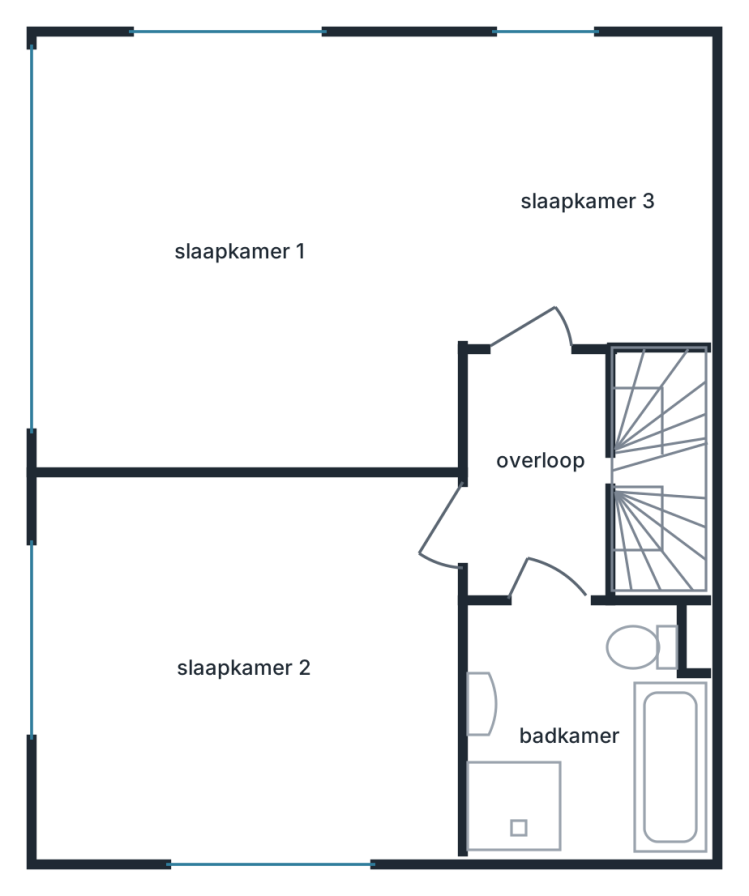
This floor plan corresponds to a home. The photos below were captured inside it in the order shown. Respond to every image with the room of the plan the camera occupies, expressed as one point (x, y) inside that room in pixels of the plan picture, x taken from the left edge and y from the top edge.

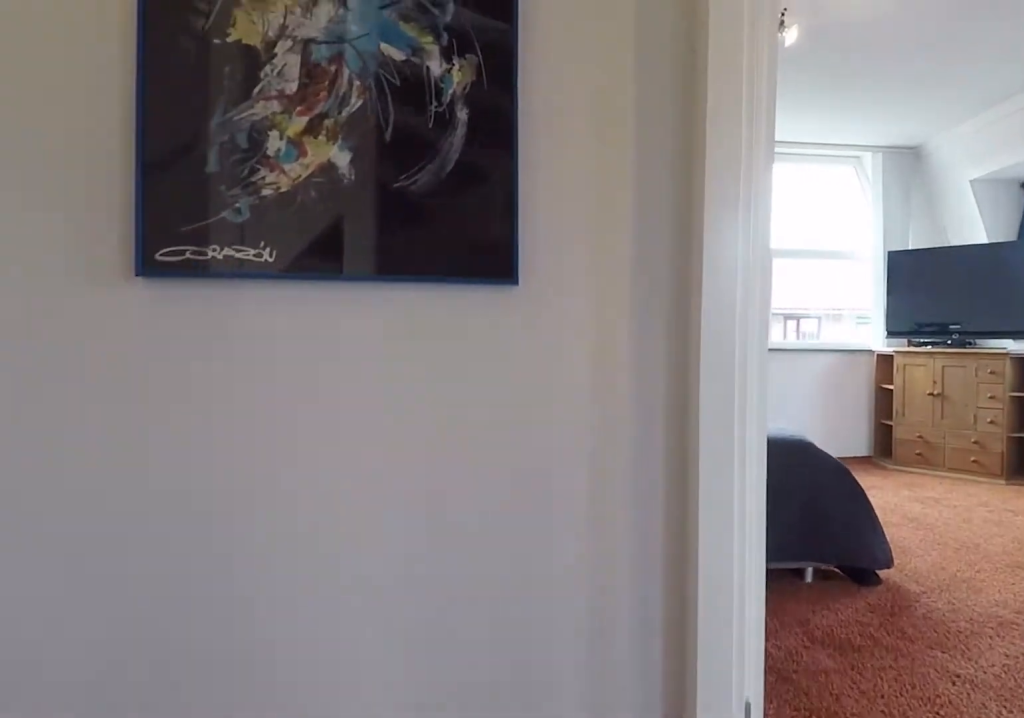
(540, 475)
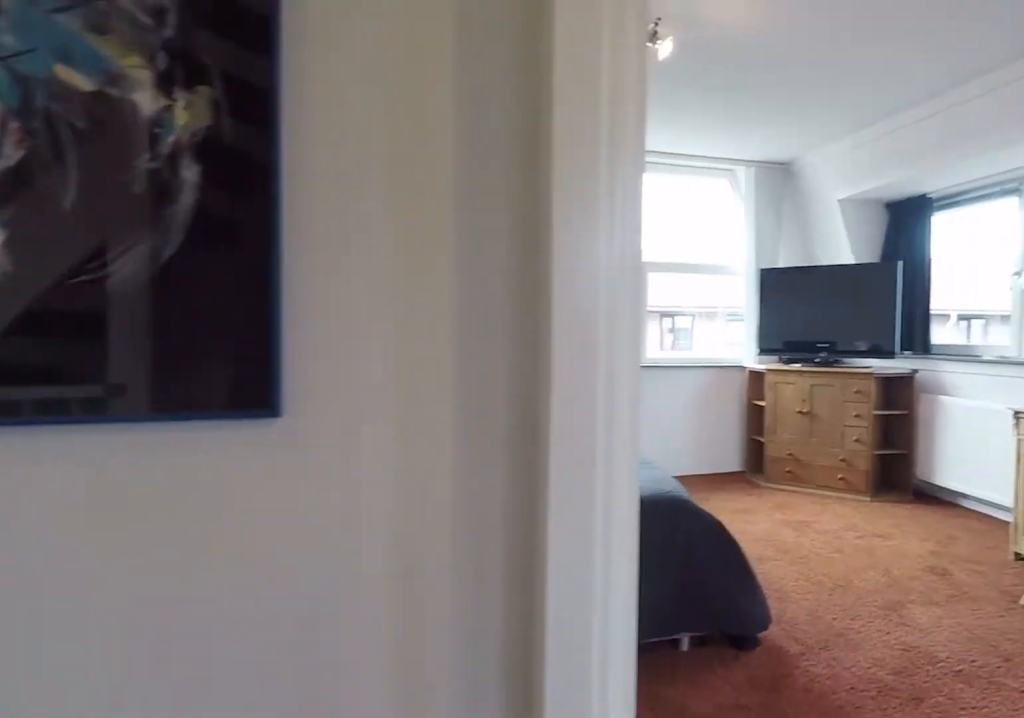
(540, 475)
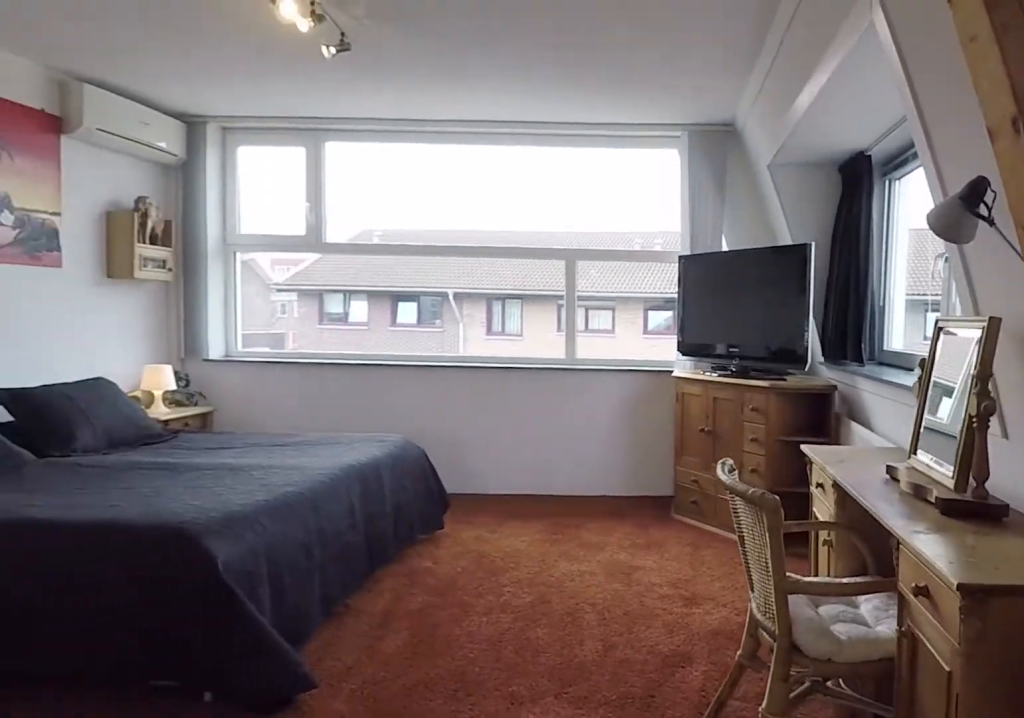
(542, 195)
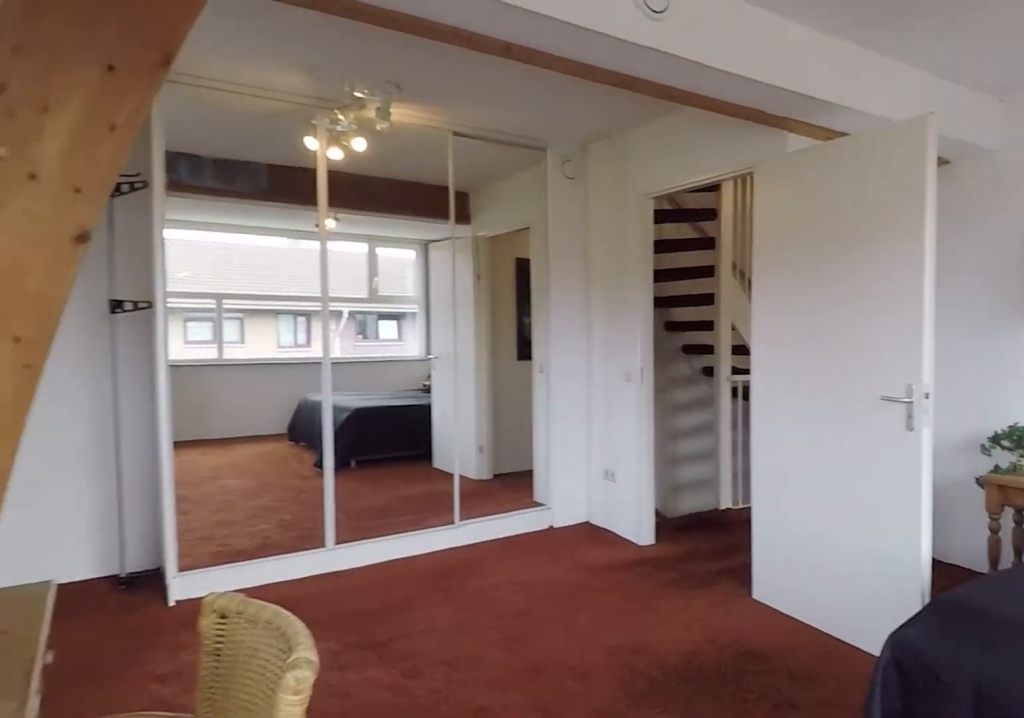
(542, 195)
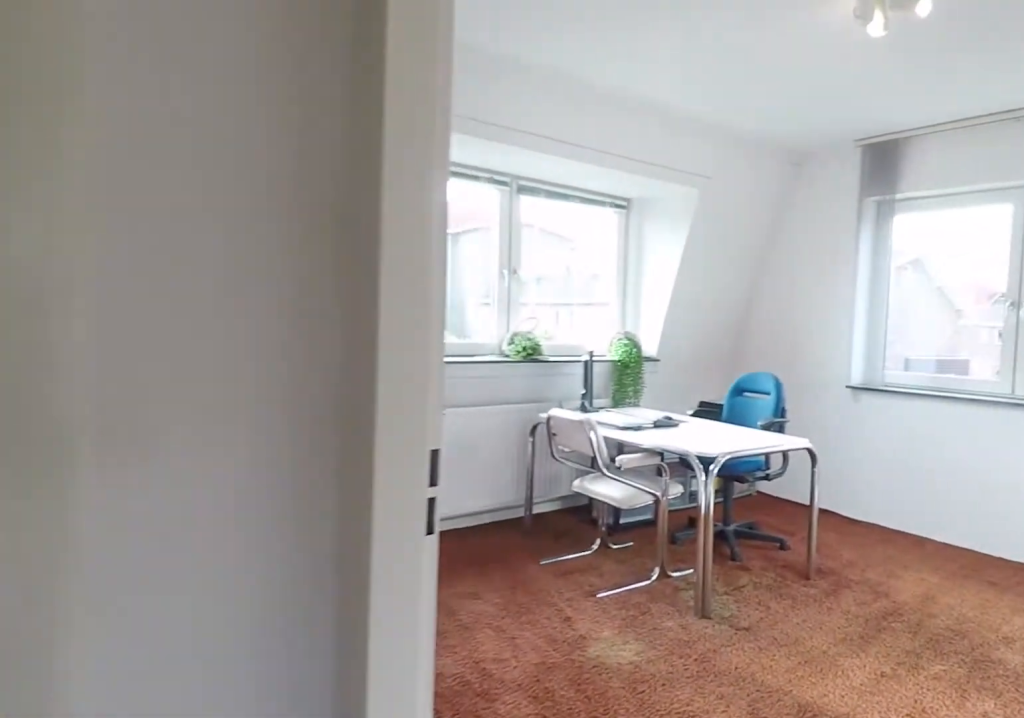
(540, 475)
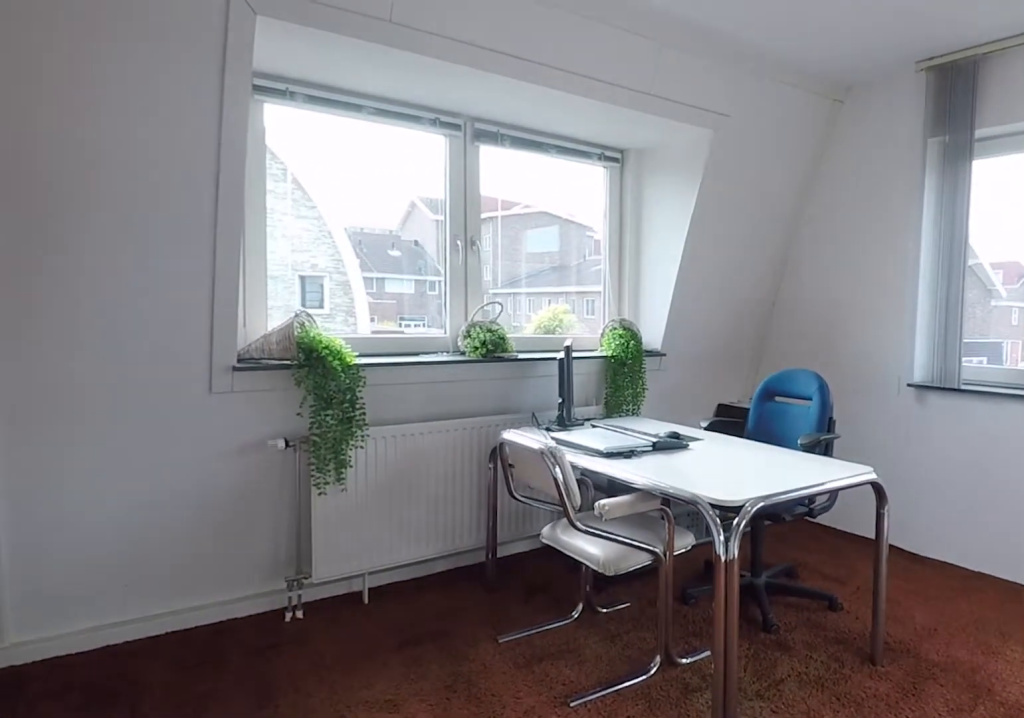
(232, 762)
